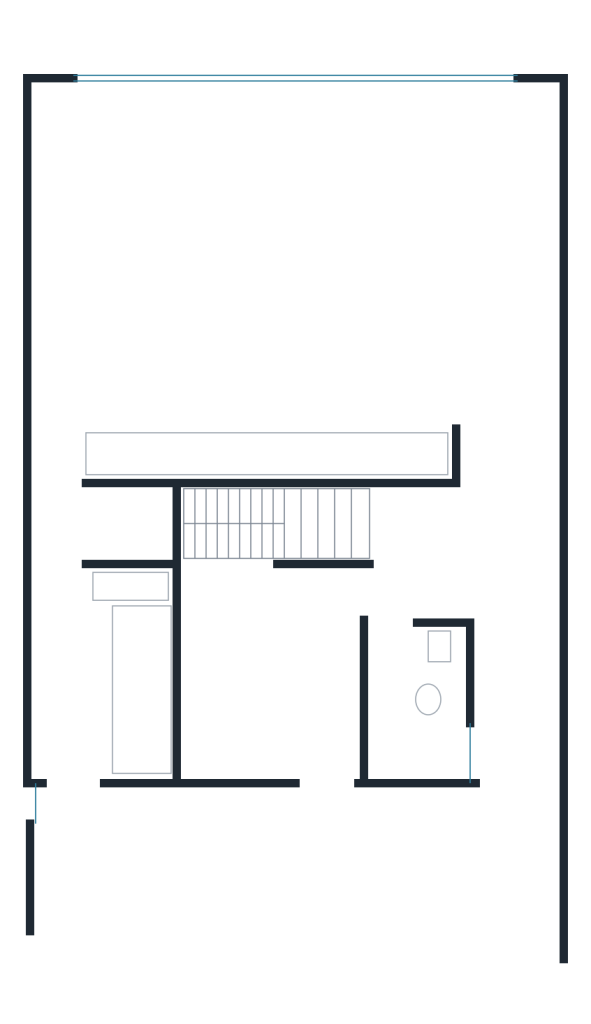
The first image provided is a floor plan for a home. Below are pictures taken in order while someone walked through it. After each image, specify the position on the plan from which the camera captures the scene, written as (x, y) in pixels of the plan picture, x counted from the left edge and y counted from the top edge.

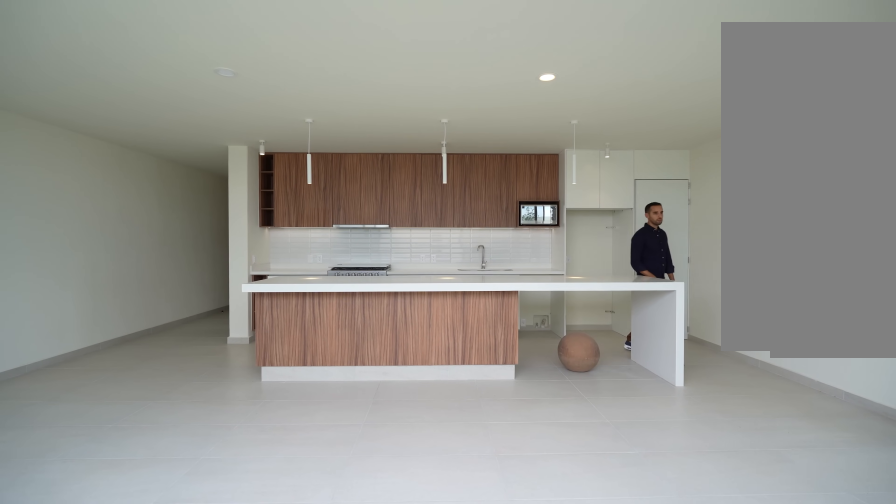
(243, 118)
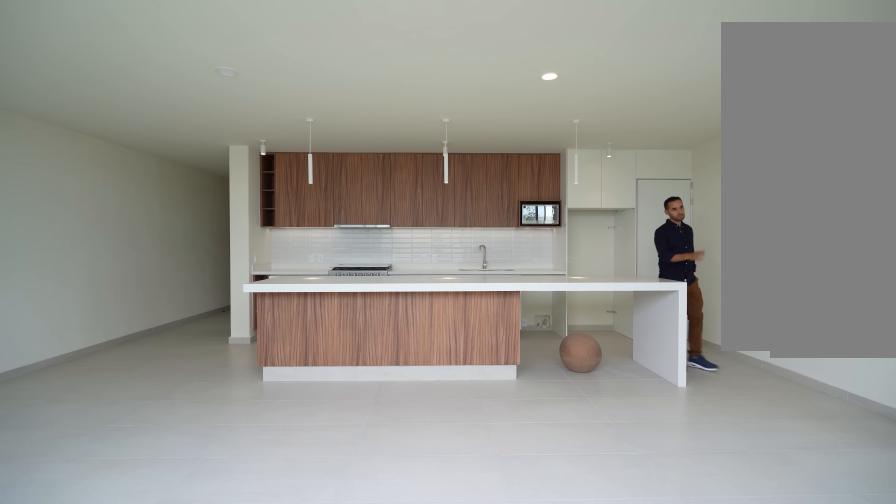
(243, 118)
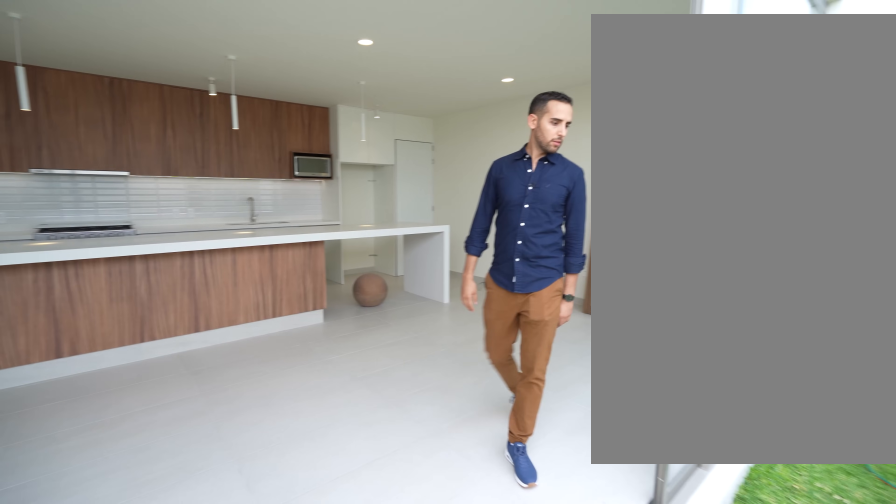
(244, 110)
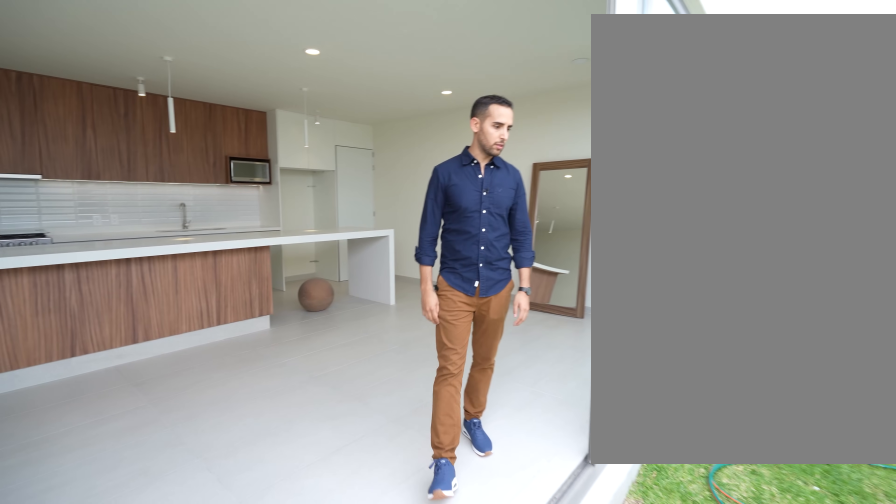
(245, 101)
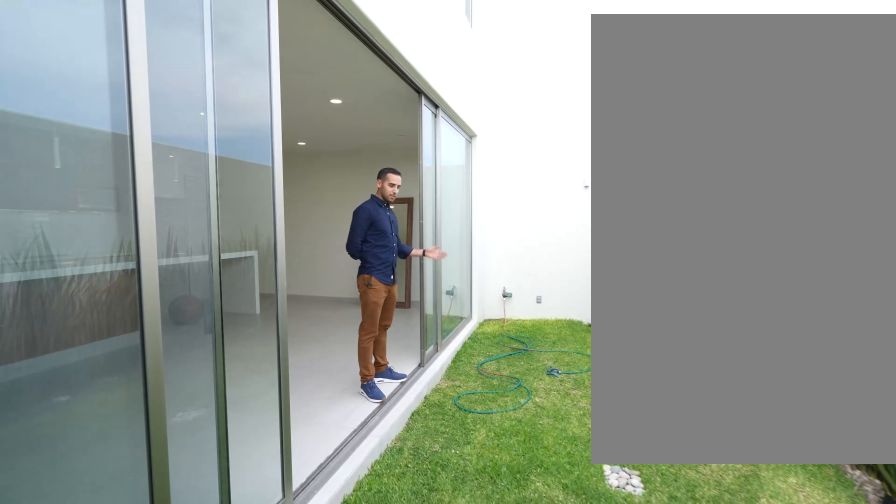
(380, 58)
